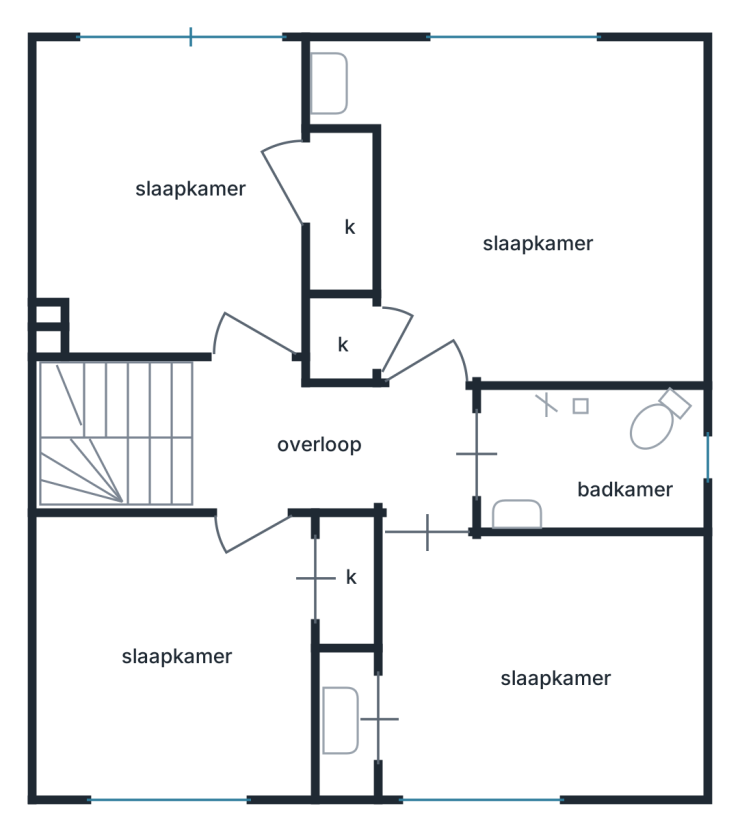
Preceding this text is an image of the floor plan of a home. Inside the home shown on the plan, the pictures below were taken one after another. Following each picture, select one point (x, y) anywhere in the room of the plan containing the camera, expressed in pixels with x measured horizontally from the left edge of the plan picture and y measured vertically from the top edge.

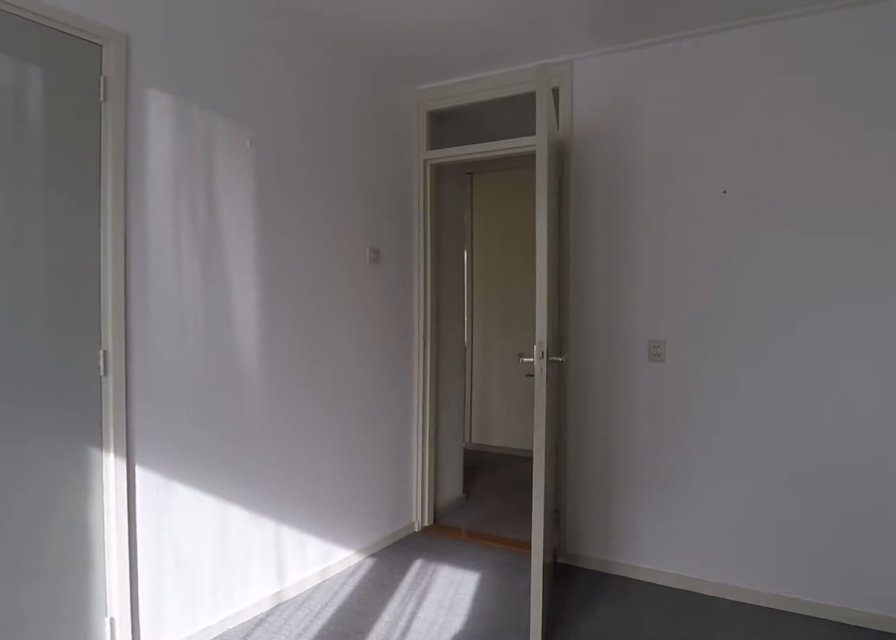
(173, 198)
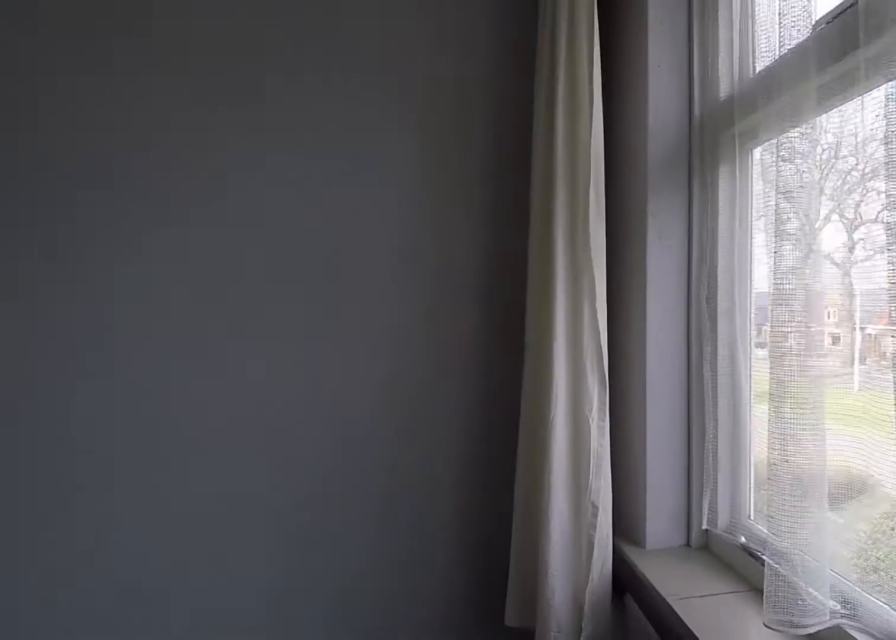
(175, 654)
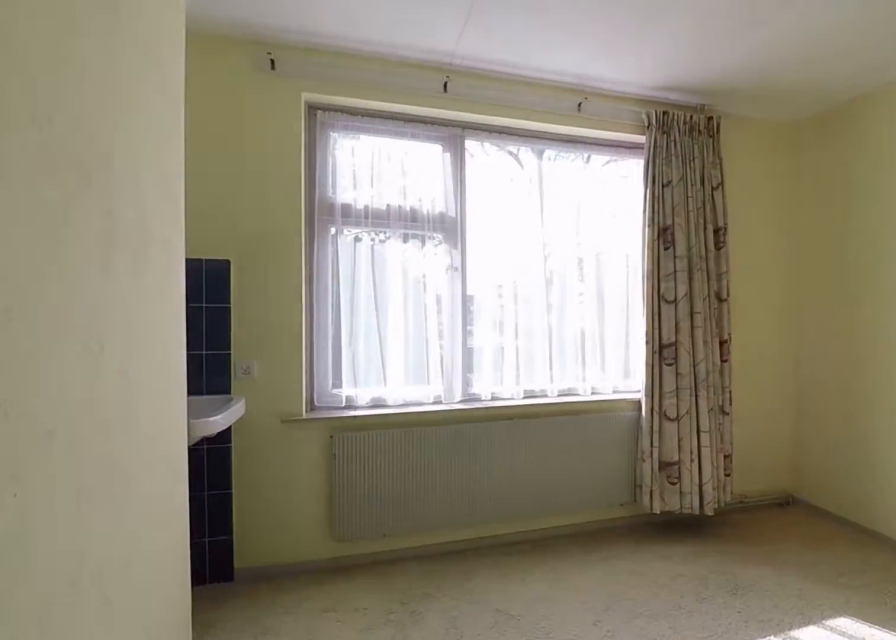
(528, 209)
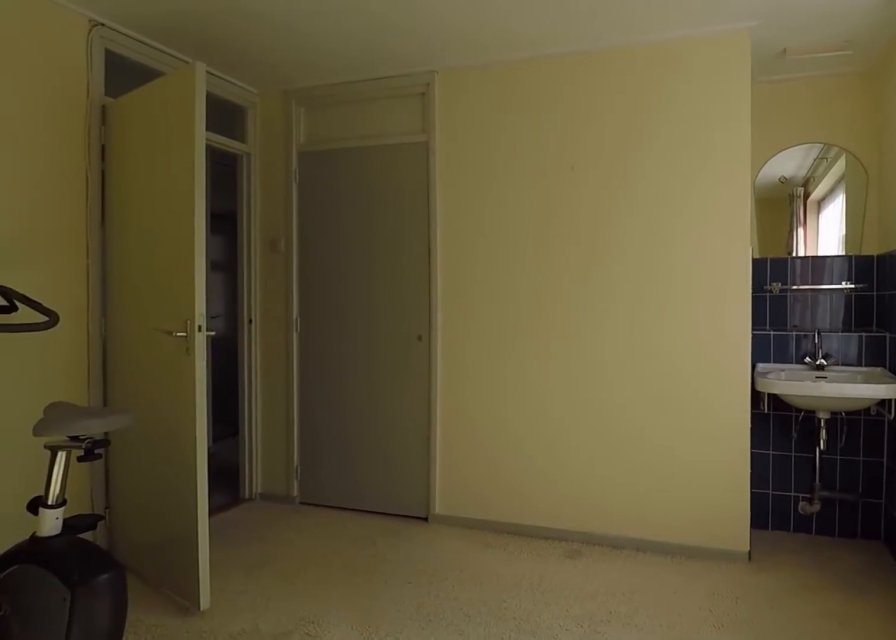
(528, 209)
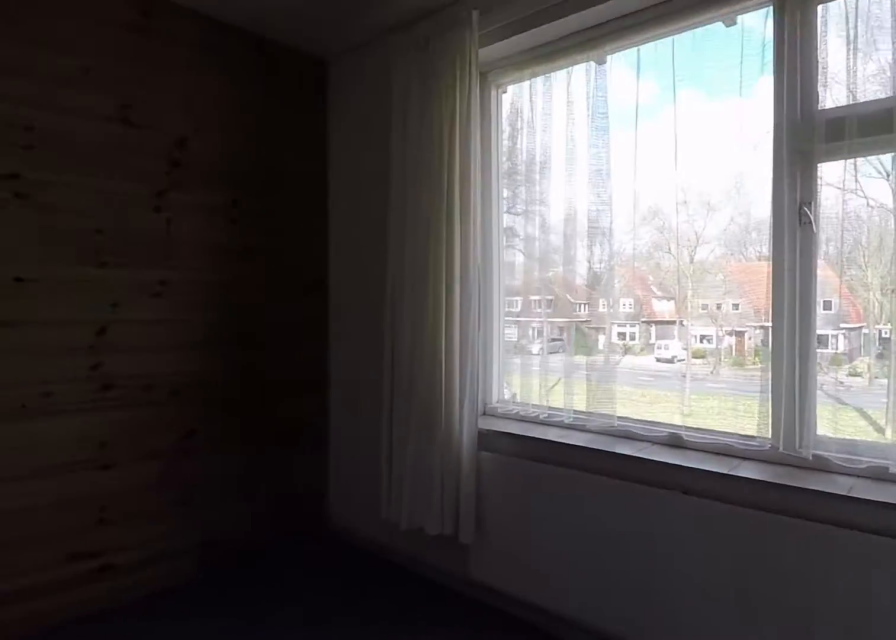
(543, 663)
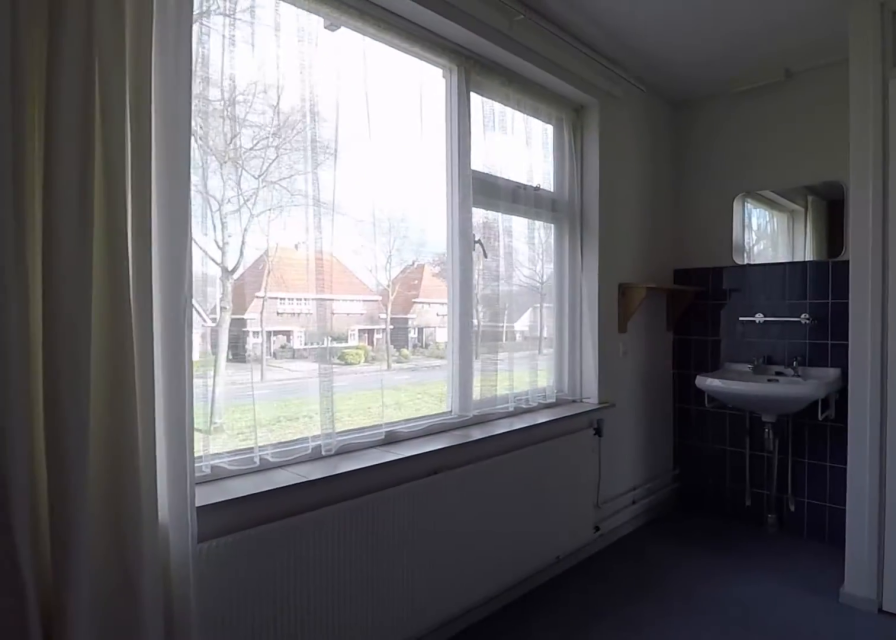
(543, 663)
